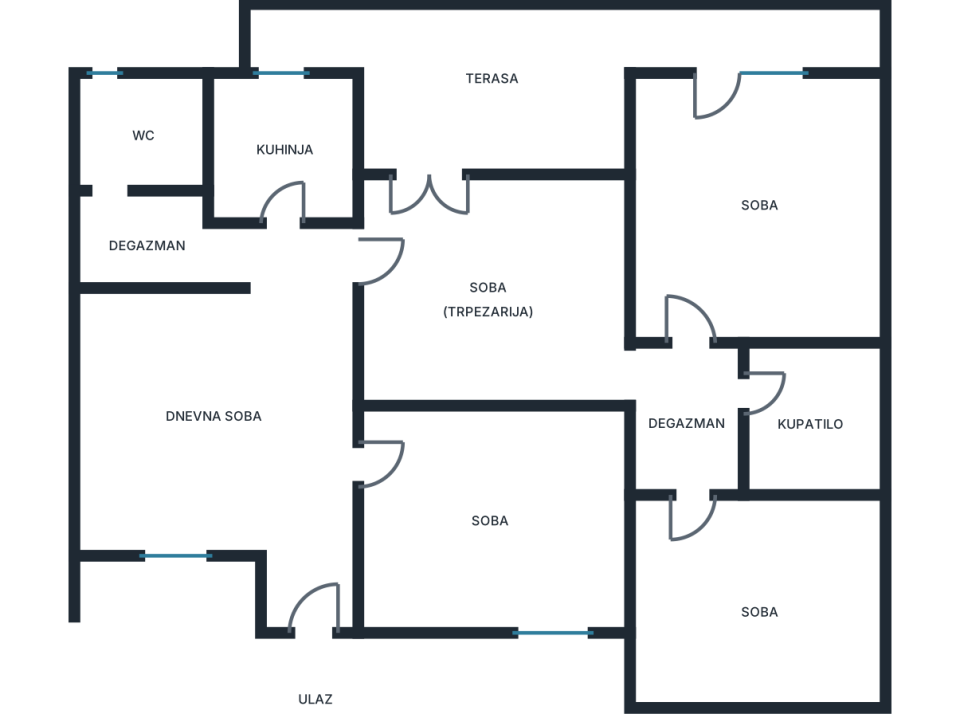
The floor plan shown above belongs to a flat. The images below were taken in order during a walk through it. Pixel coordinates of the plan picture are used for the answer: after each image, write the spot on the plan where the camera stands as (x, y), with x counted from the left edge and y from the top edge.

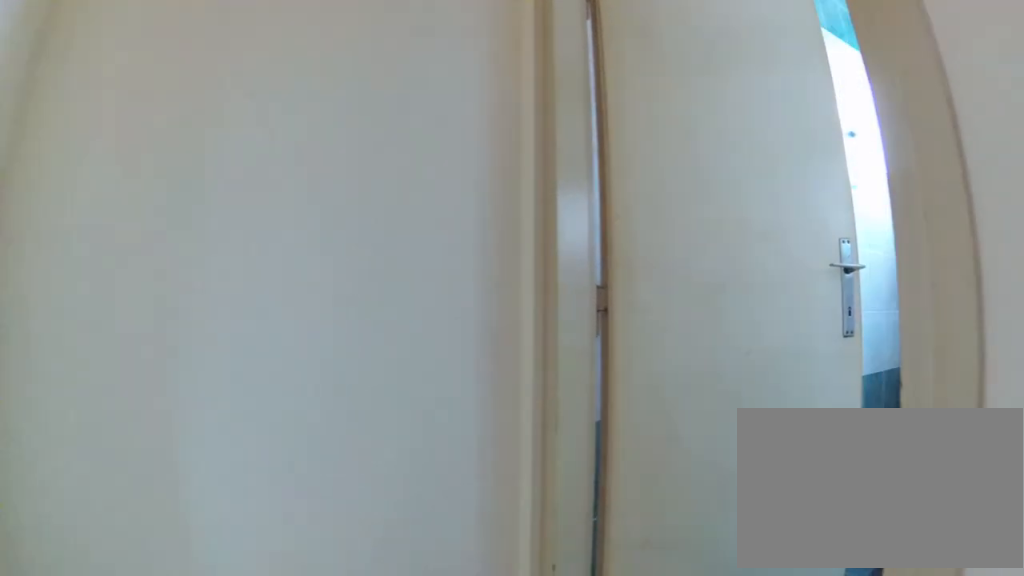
(191, 253)
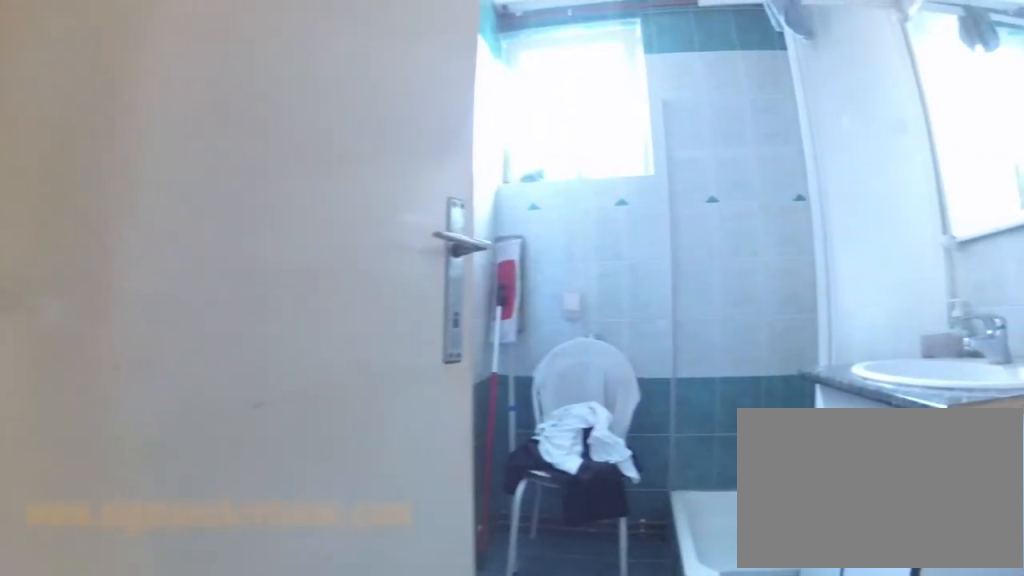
(139, 250)
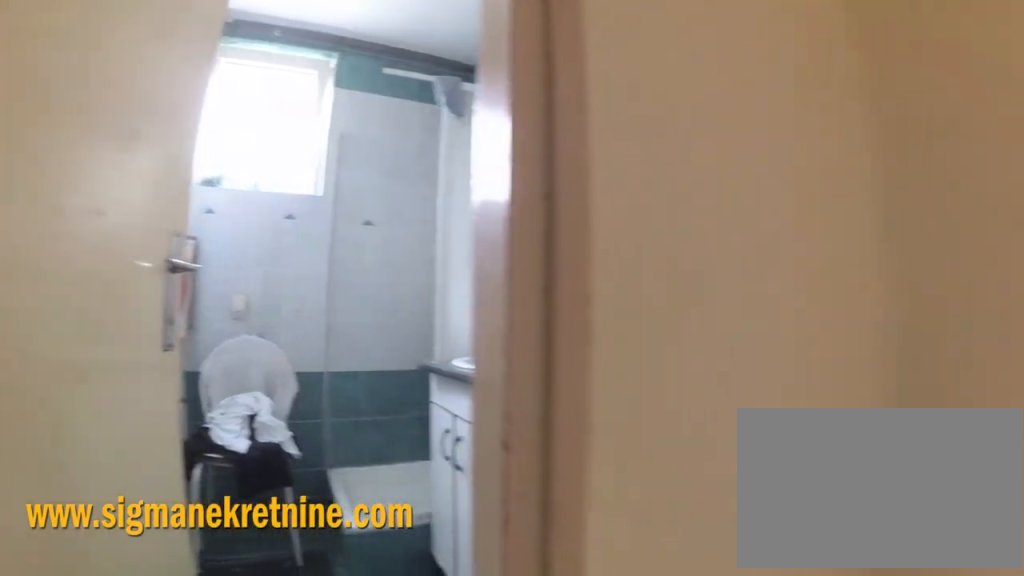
(122, 266)
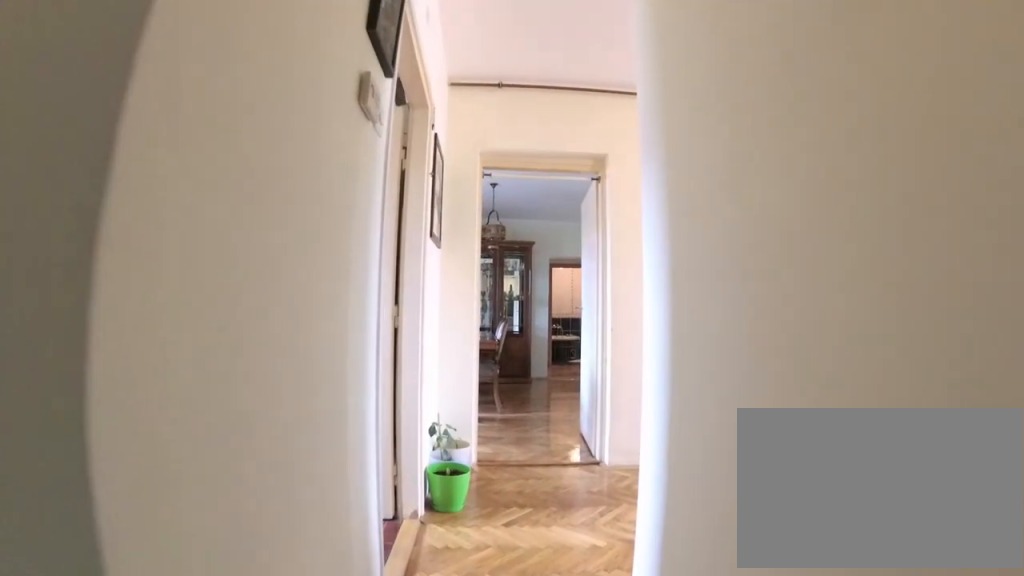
(131, 252)
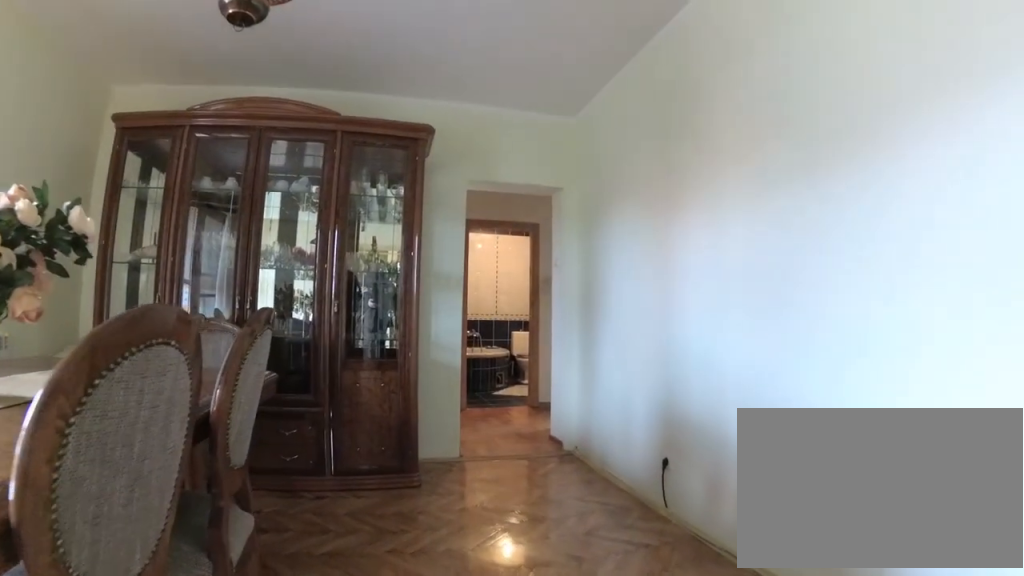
(382, 316)
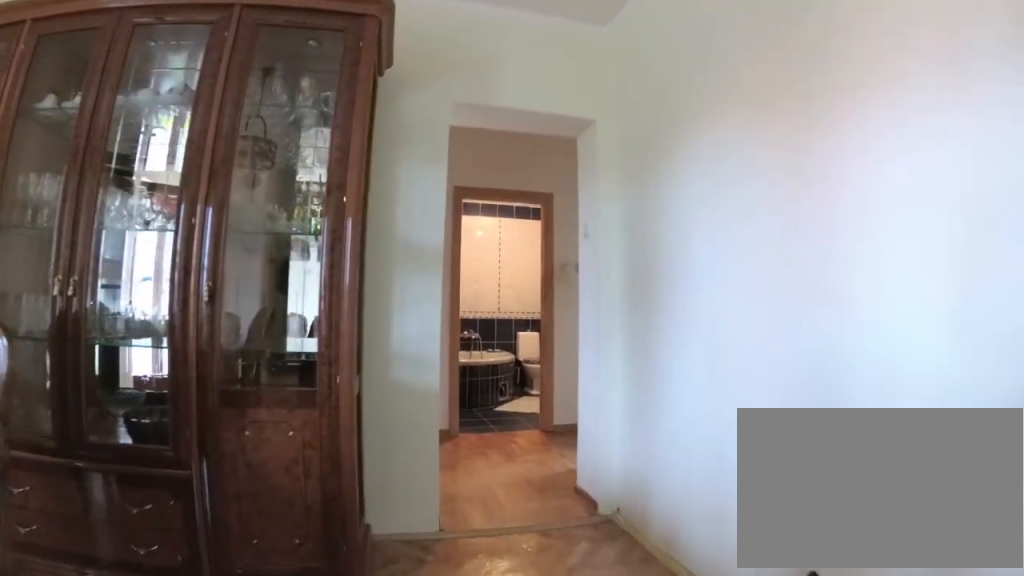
(445, 325)
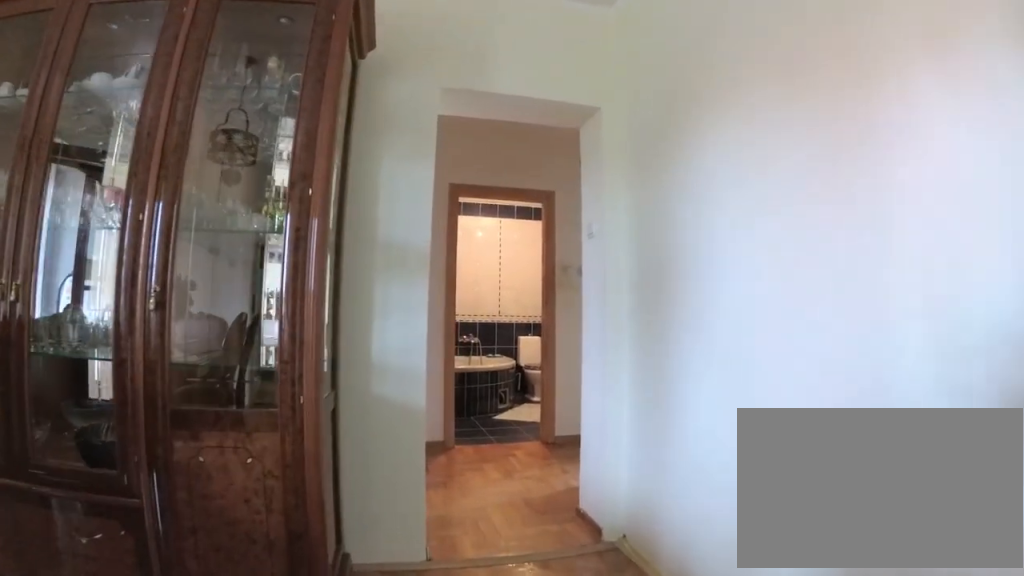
(456, 326)
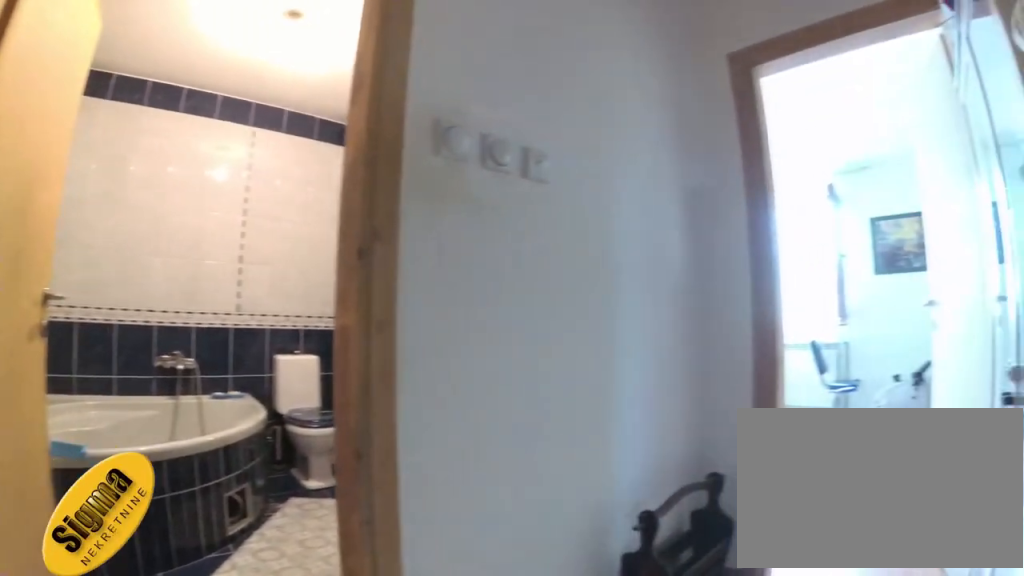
(655, 372)
